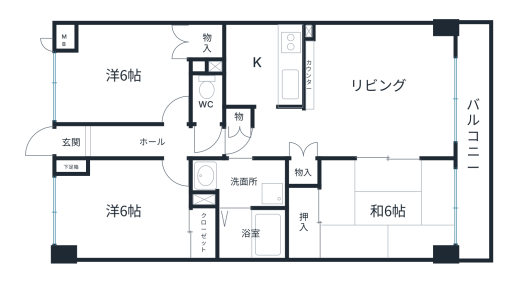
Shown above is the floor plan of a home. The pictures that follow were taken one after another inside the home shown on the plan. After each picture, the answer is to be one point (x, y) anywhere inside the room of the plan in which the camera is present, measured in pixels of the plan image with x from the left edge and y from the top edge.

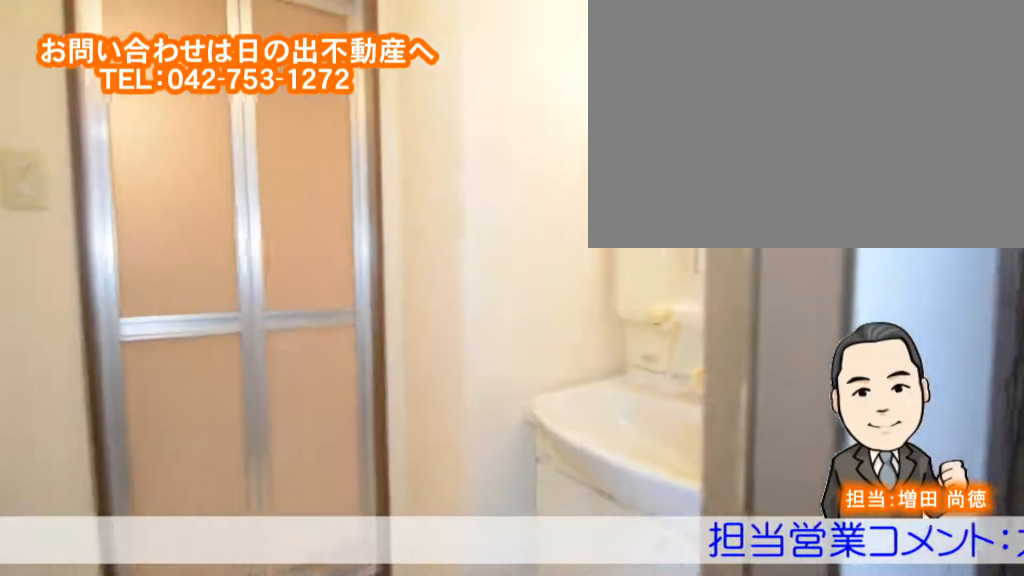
(258, 179)
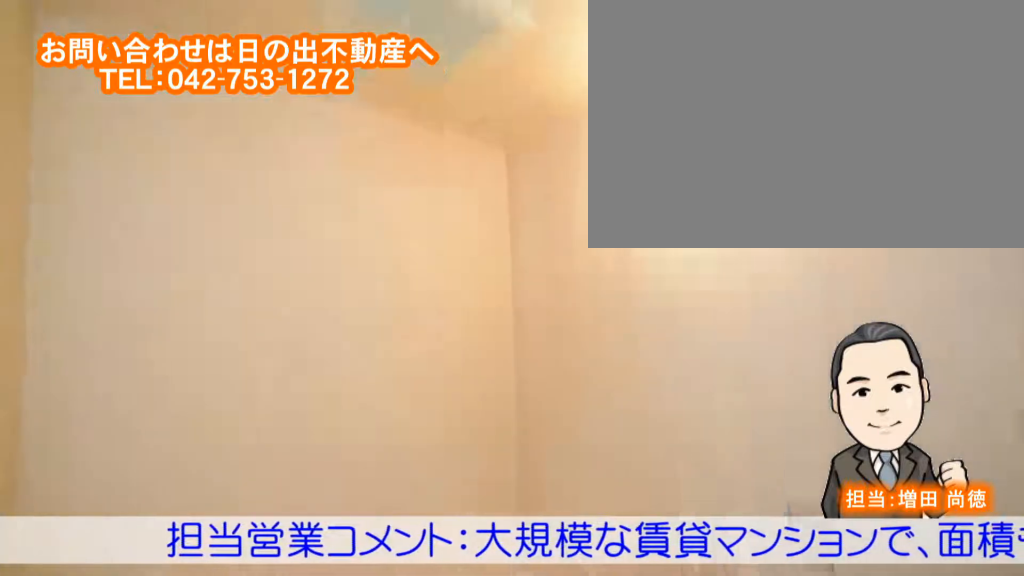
(252, 234)
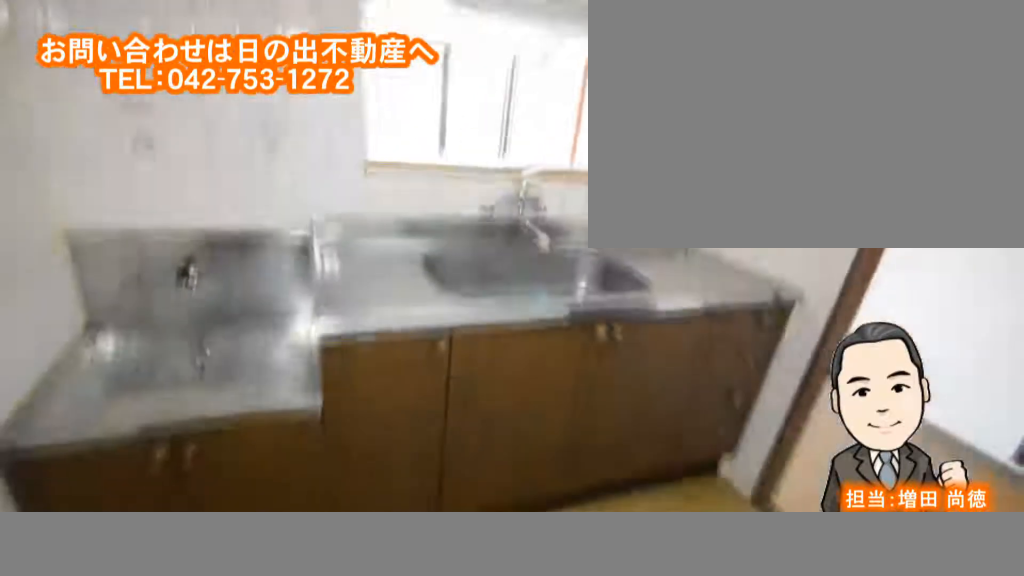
(254, 66)
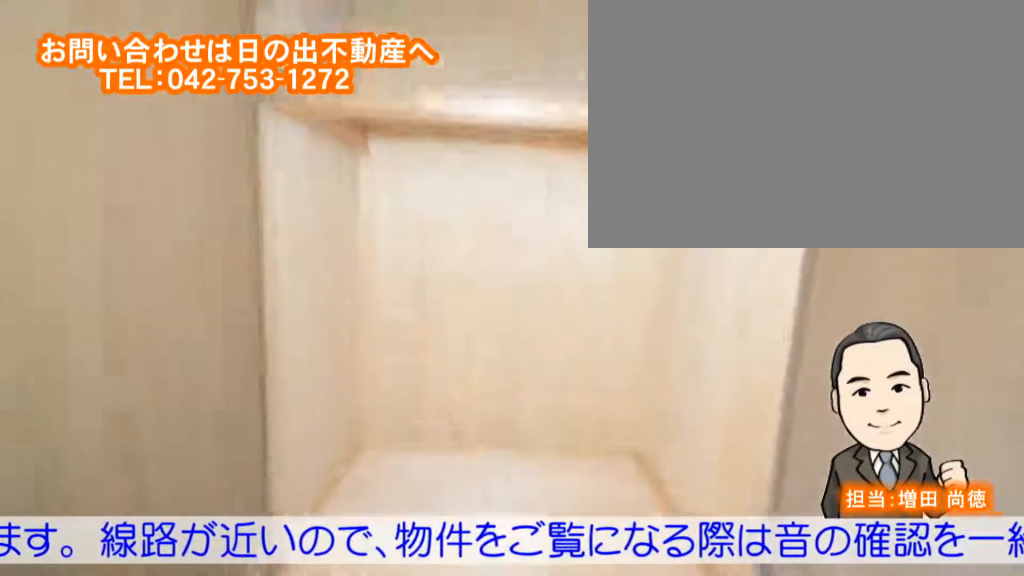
(374, 108)
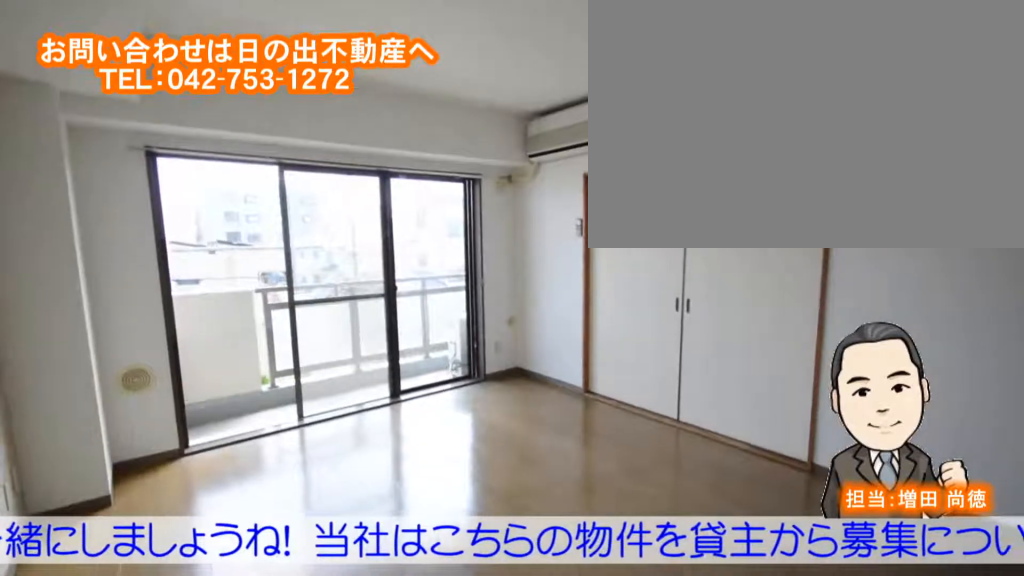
(374, 109)
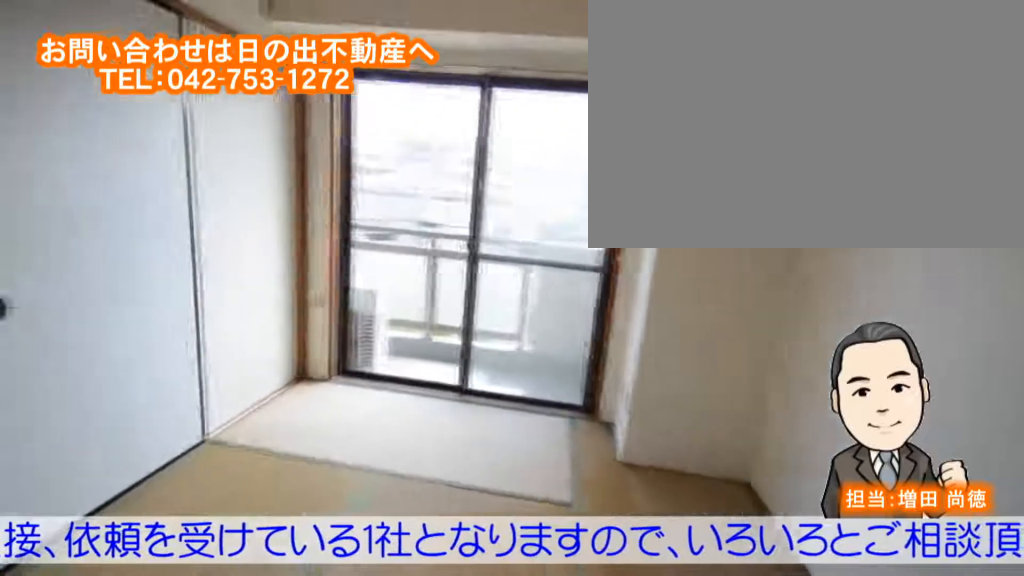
(353, 203)
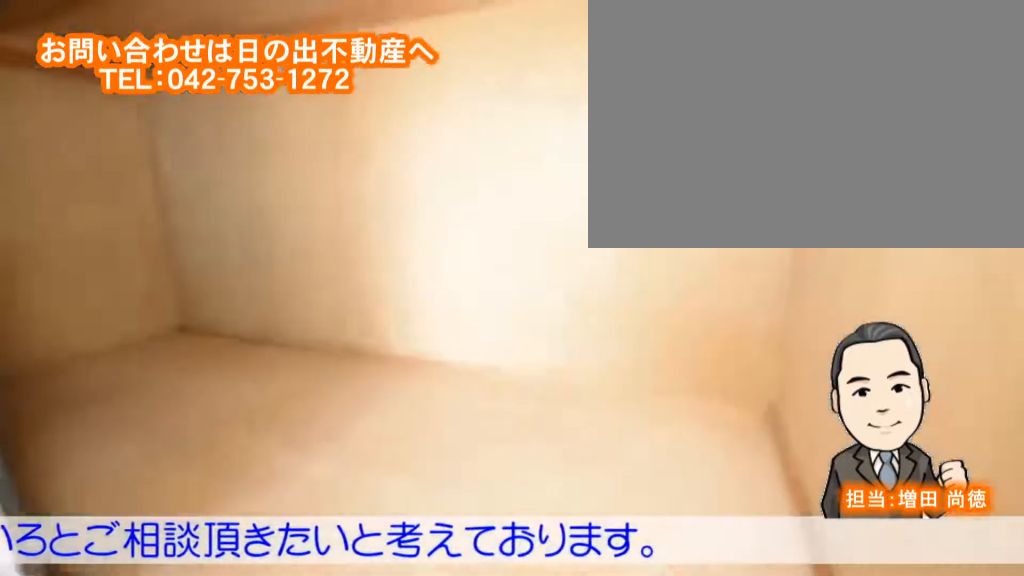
(353, 204)
